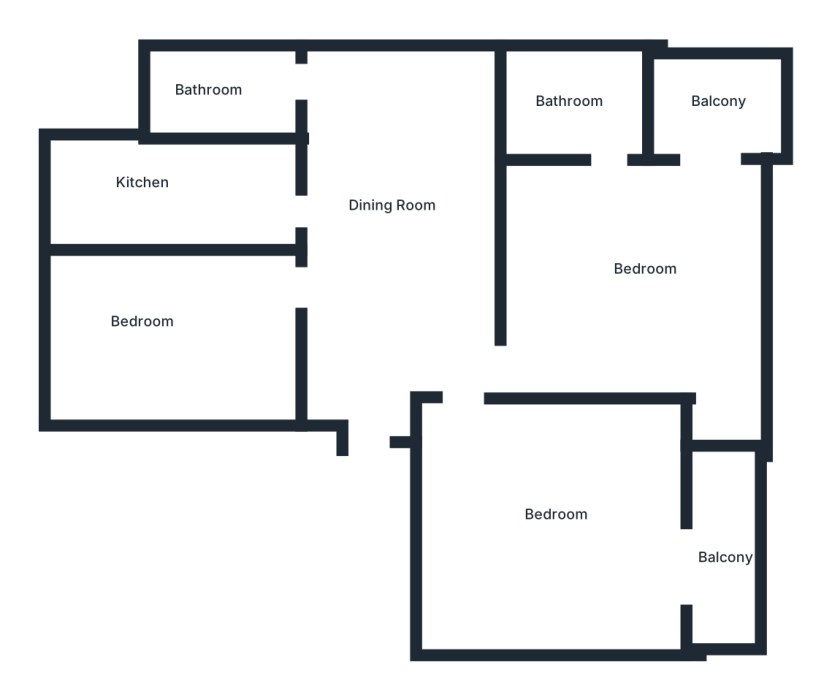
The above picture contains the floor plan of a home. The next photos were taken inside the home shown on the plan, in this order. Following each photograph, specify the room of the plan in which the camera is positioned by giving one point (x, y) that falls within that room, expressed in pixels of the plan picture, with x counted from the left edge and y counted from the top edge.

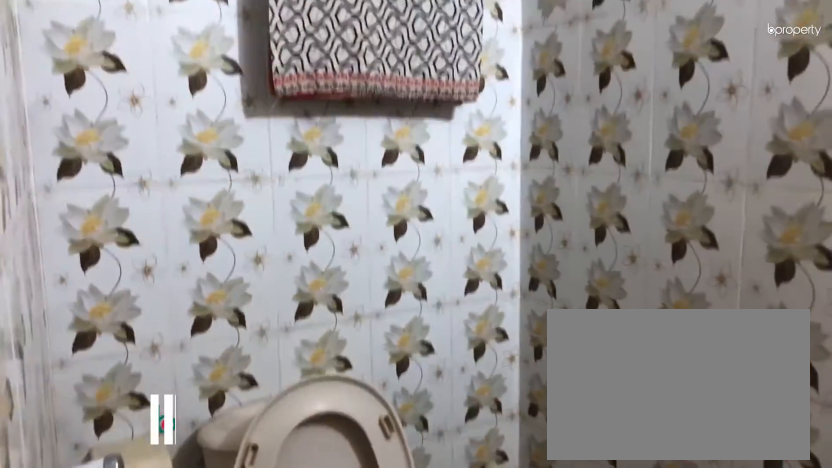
(582, 113)
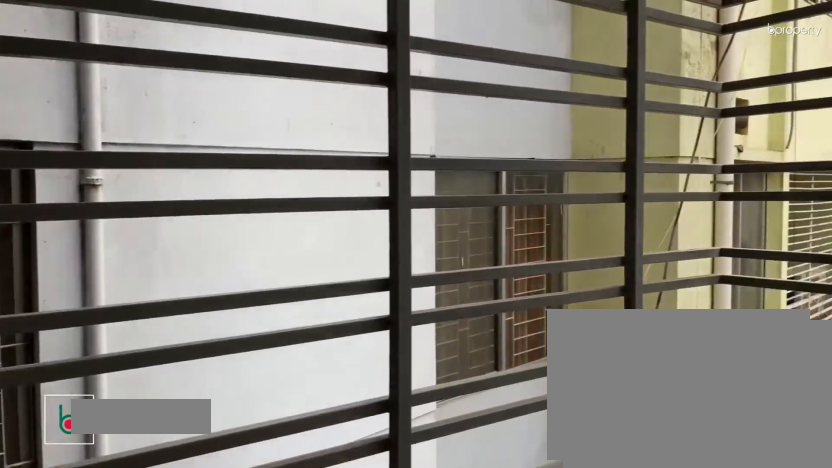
(718, 99)
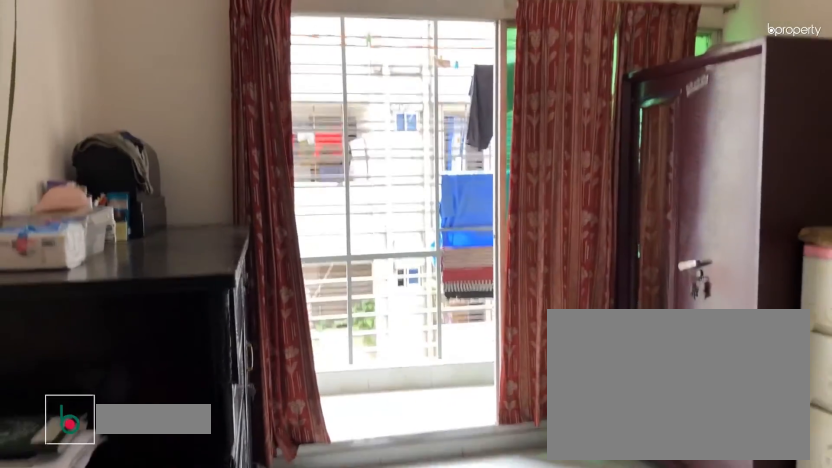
(544, 536)
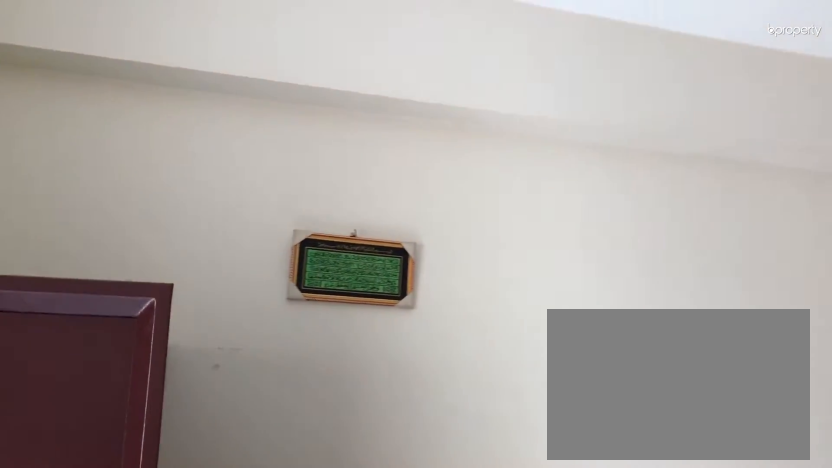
(544, 536)
